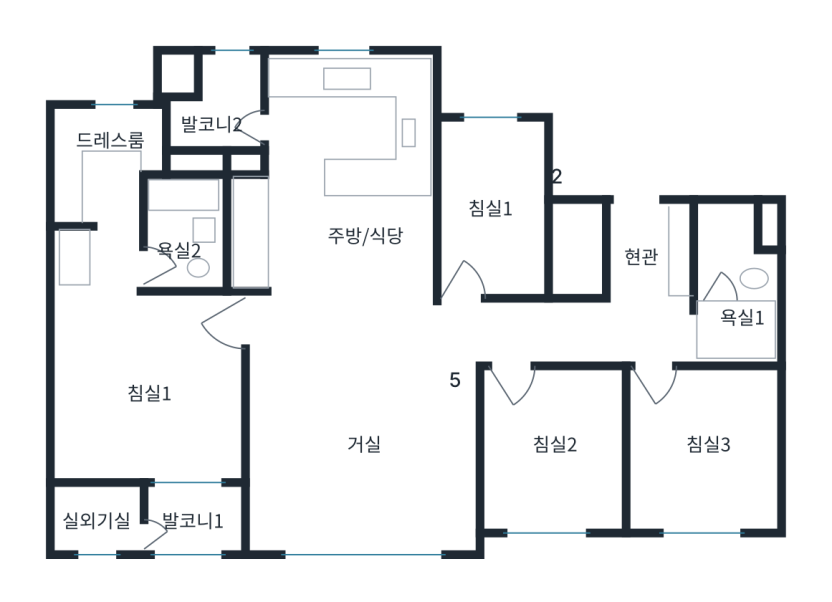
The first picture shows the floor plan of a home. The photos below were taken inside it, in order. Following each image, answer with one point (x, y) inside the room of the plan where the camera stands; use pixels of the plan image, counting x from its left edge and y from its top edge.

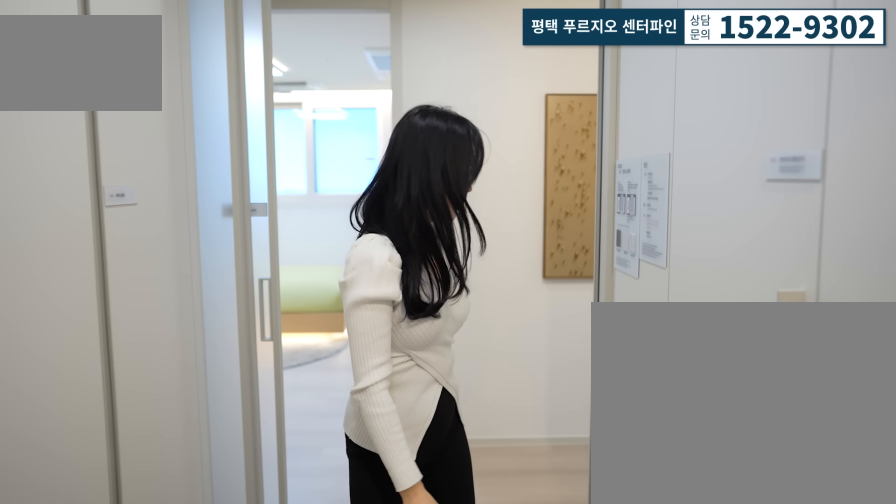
(629, 247)
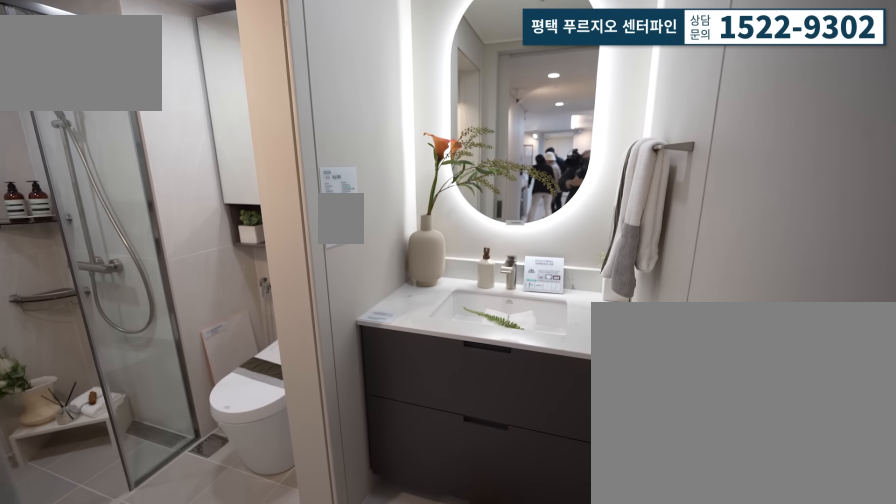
(722, 310)
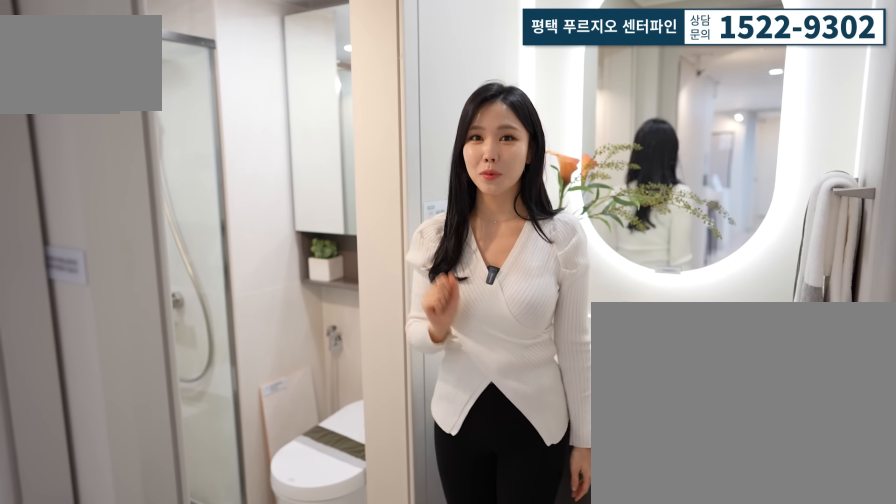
(723, 310)
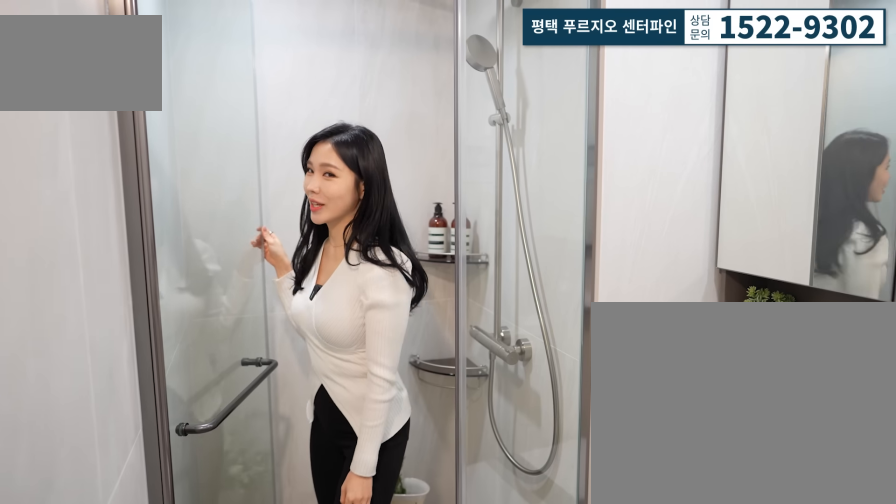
(752, 330)
